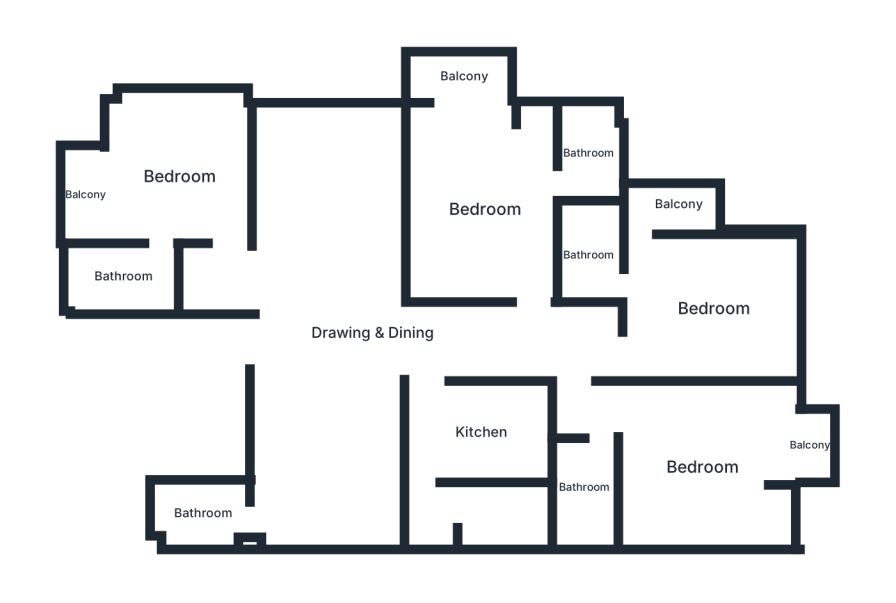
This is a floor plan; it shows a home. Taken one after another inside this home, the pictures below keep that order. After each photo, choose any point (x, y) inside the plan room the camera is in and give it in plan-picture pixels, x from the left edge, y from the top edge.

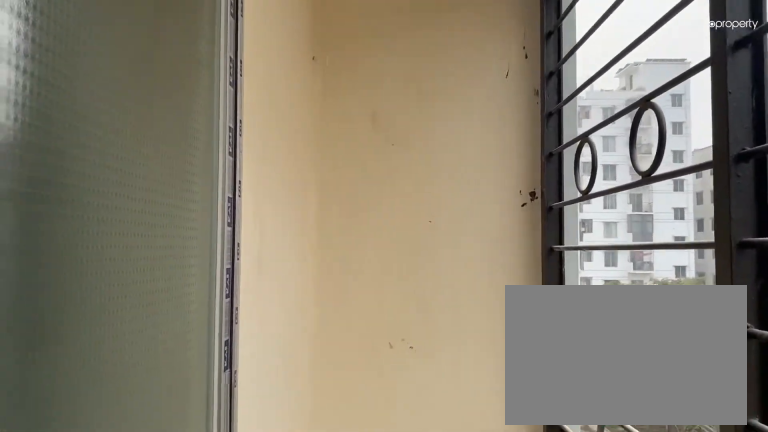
(464, 77)
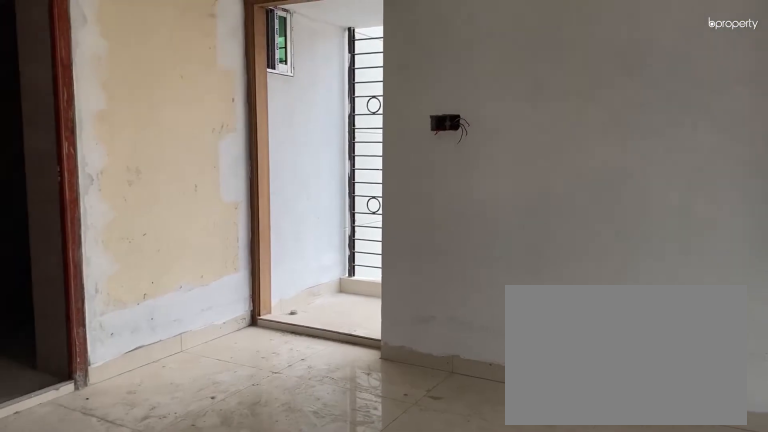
(712, 309)
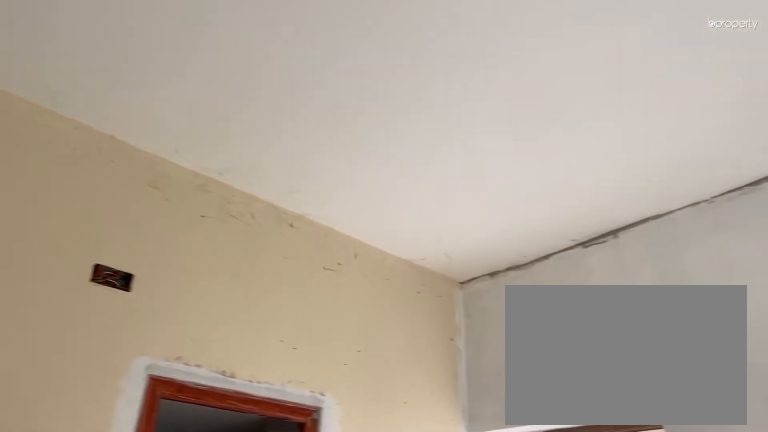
(712, 309)
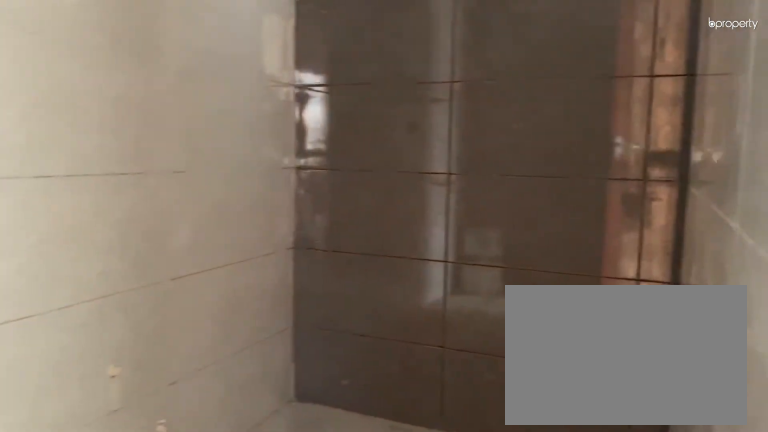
(589, 255)
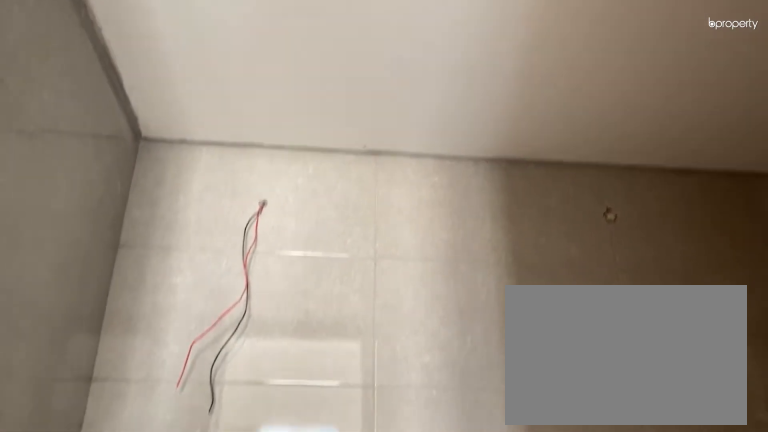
(589, 255)
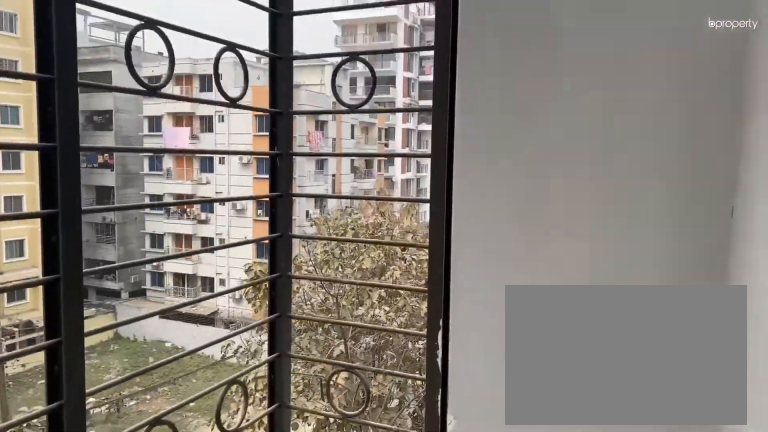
(679, 205)
